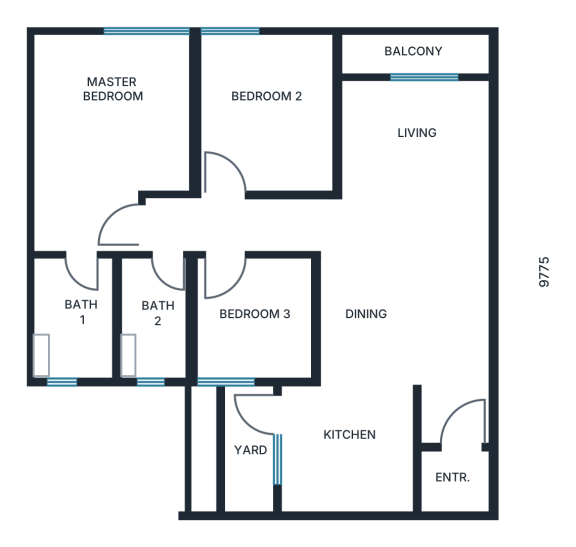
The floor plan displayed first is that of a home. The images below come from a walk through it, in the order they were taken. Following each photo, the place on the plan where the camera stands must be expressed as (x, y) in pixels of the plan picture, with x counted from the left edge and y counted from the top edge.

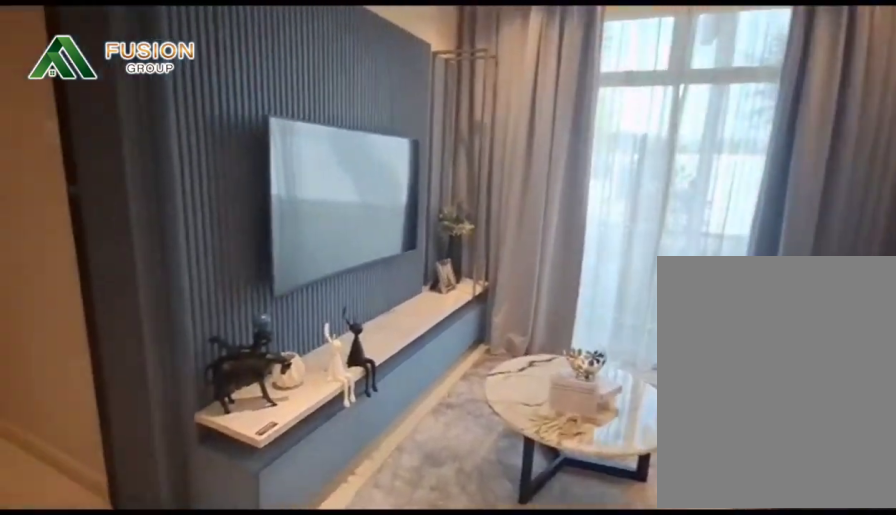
(374, 273)
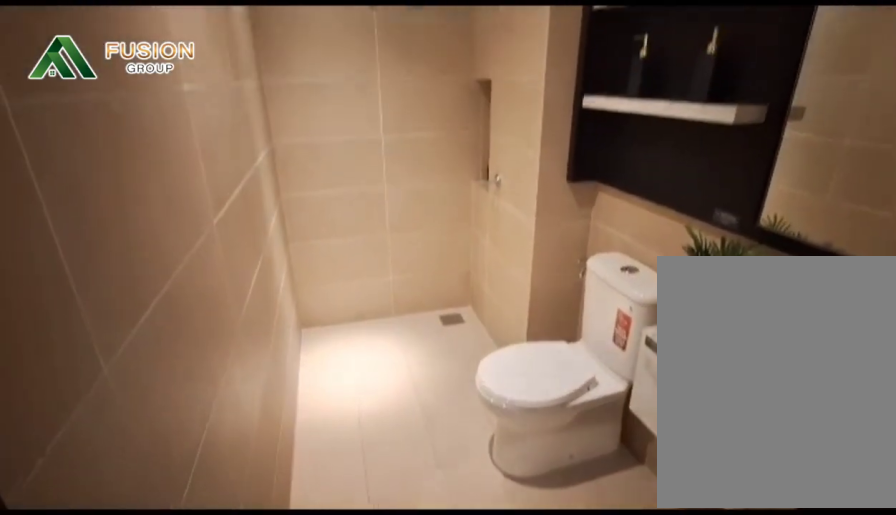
(167, 261)
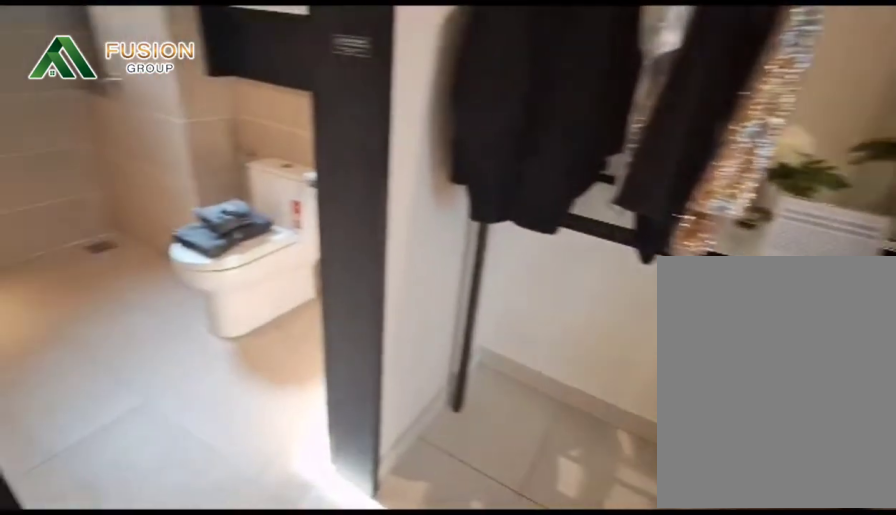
(83, 202)
